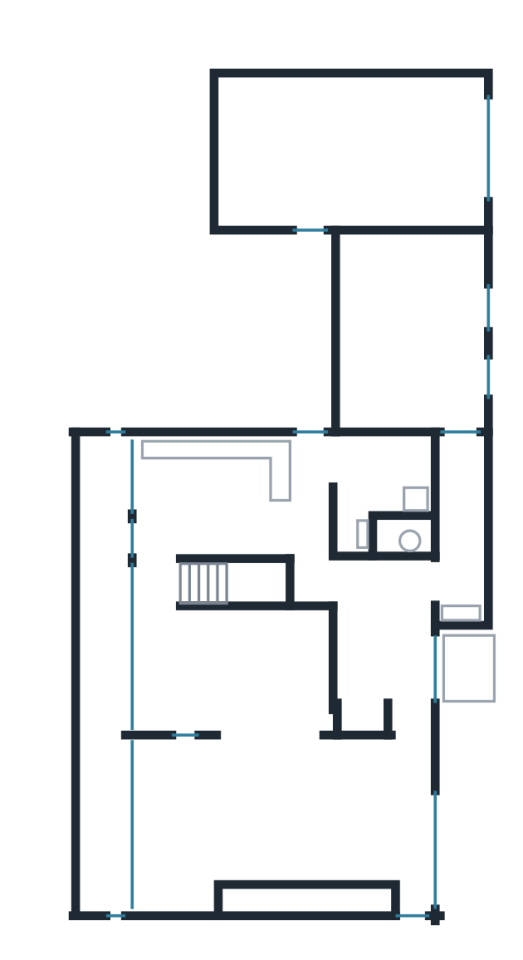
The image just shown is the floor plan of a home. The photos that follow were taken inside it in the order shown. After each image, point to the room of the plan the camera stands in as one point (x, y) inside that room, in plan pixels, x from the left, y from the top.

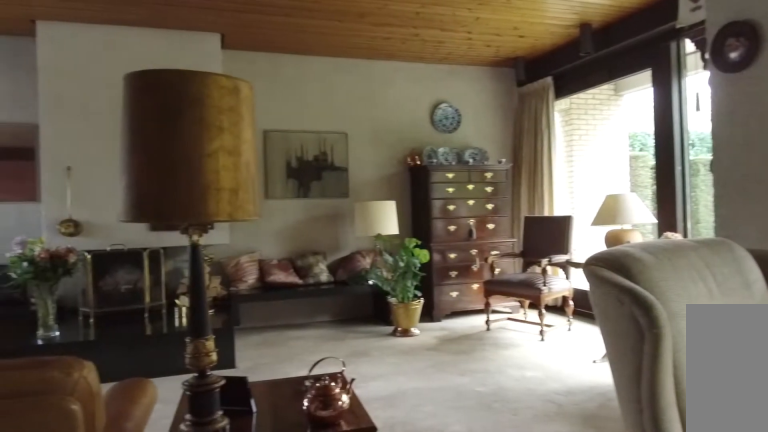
(263, 762)
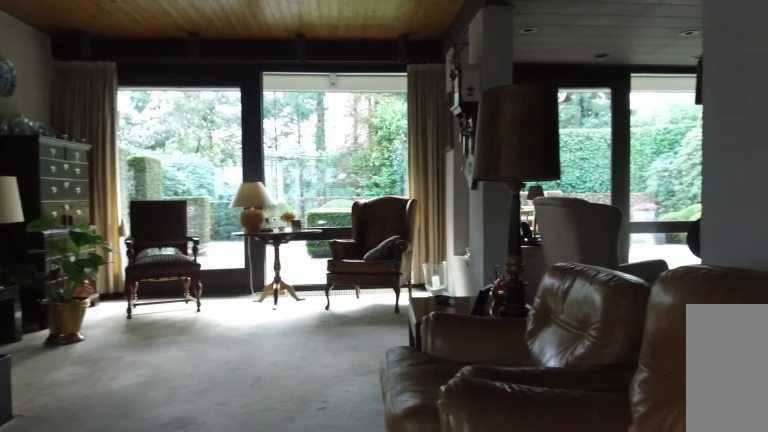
(262, 763)
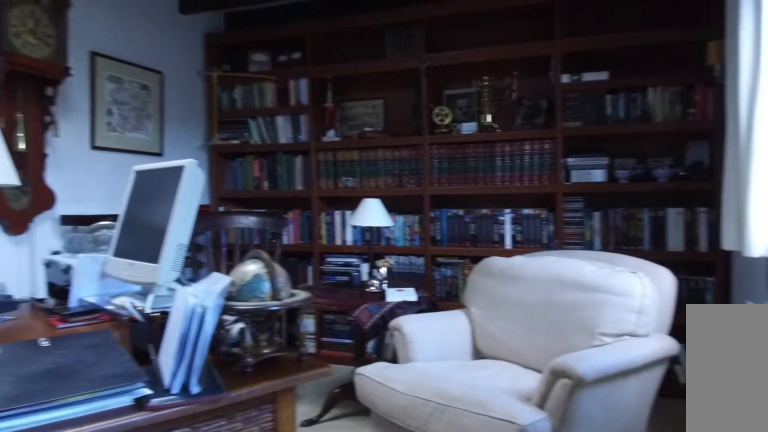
(410, 331)
